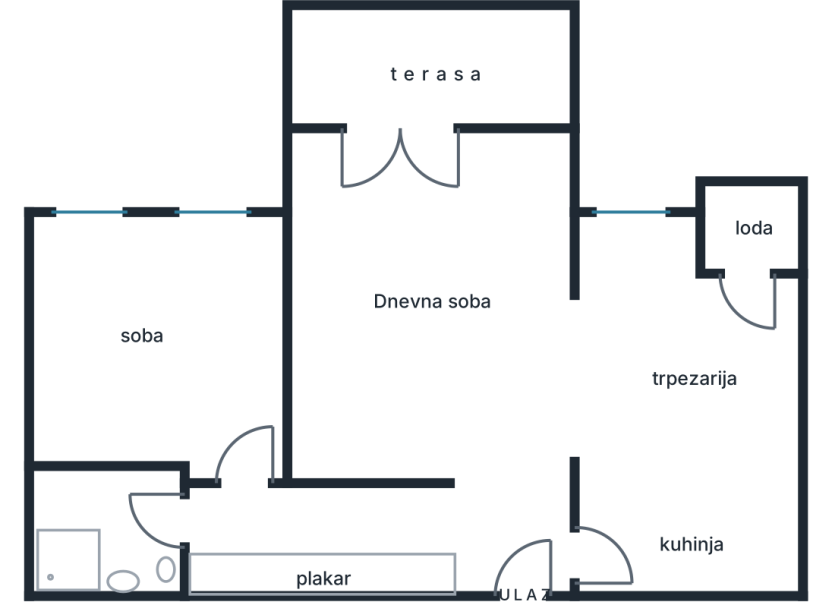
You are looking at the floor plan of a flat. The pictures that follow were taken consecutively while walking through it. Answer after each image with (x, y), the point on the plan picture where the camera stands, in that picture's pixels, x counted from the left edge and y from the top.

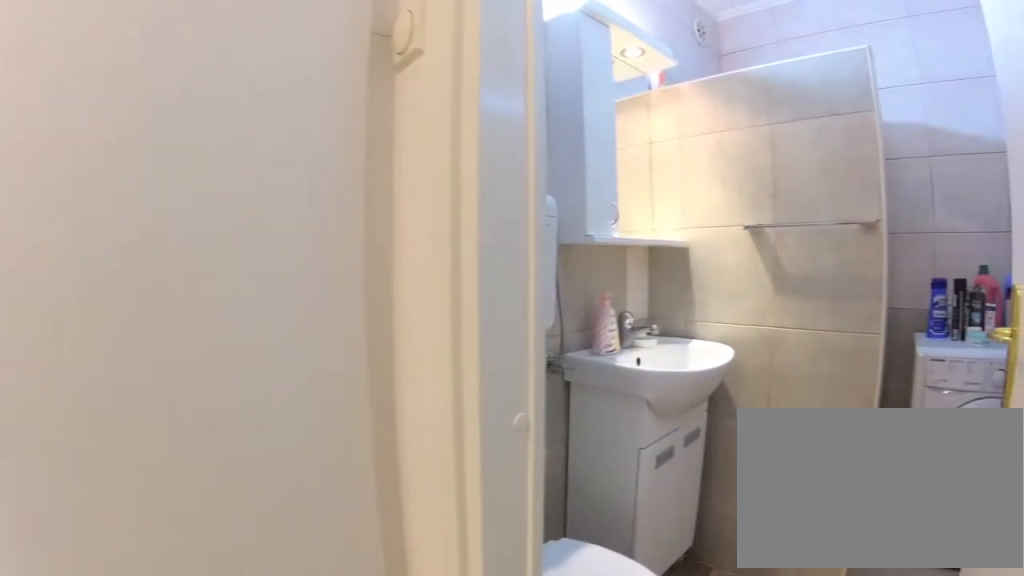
(230, 493)
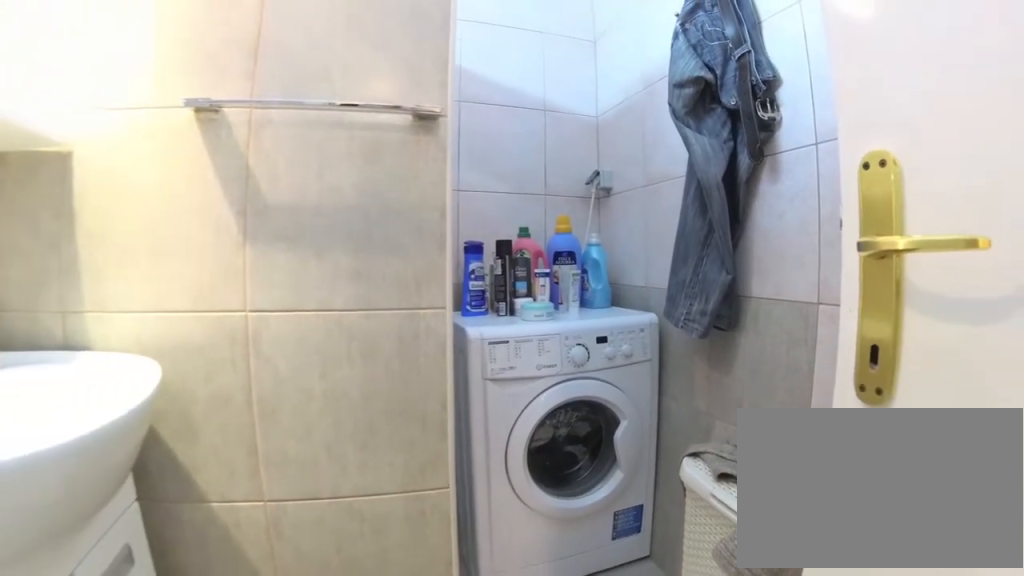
(170, 518)
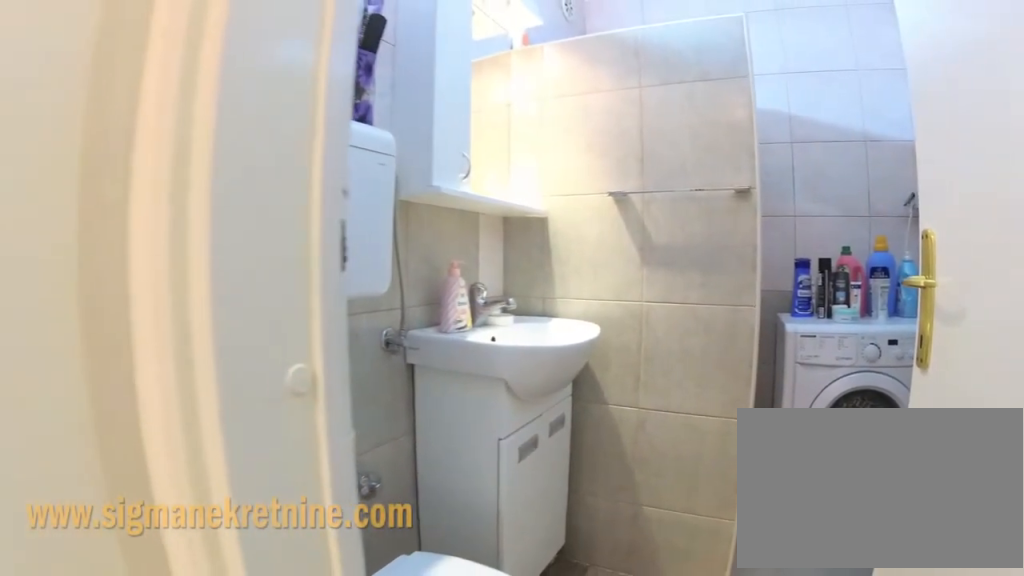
(223, 506)
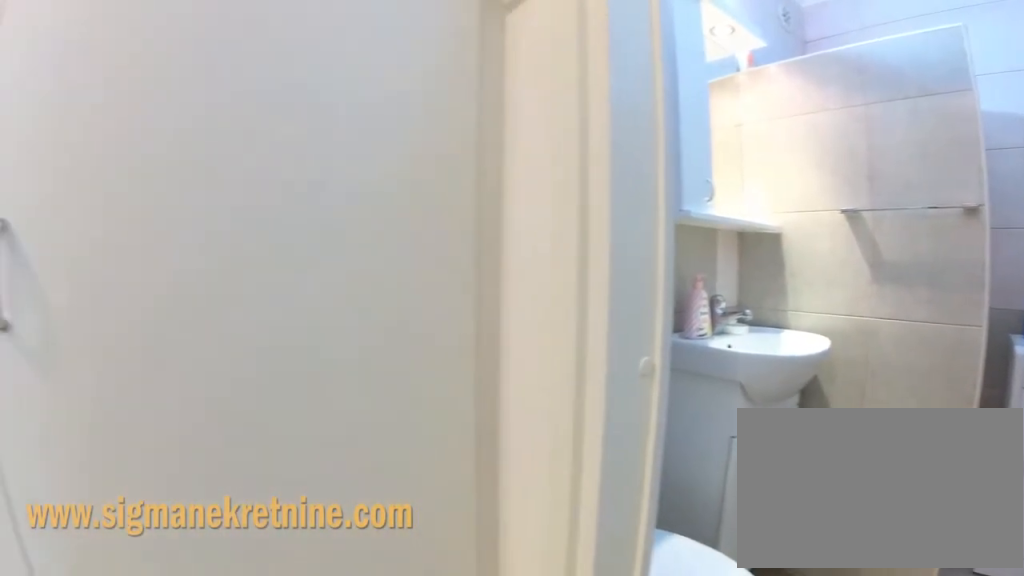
(218, 494)
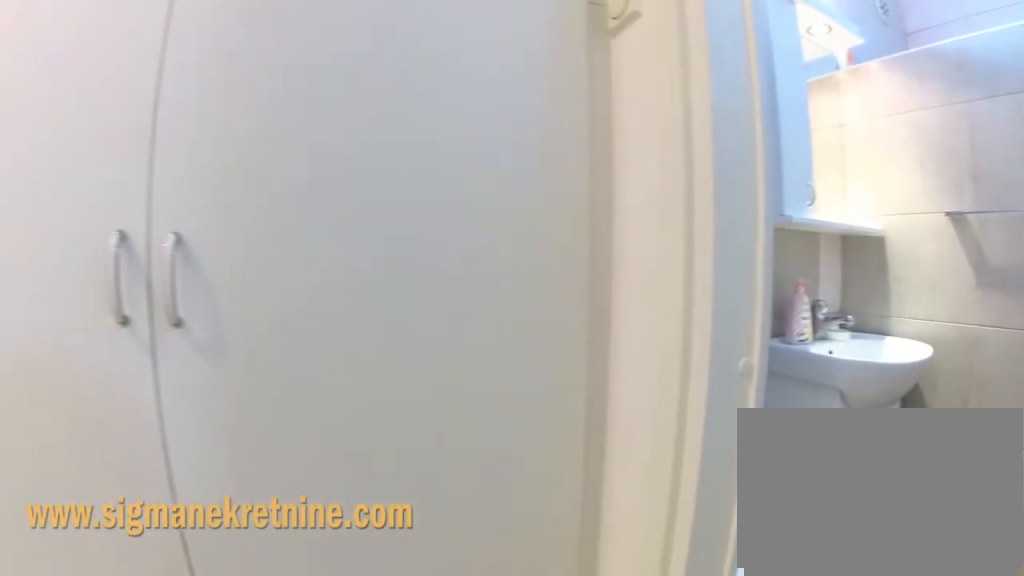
(216, 492)
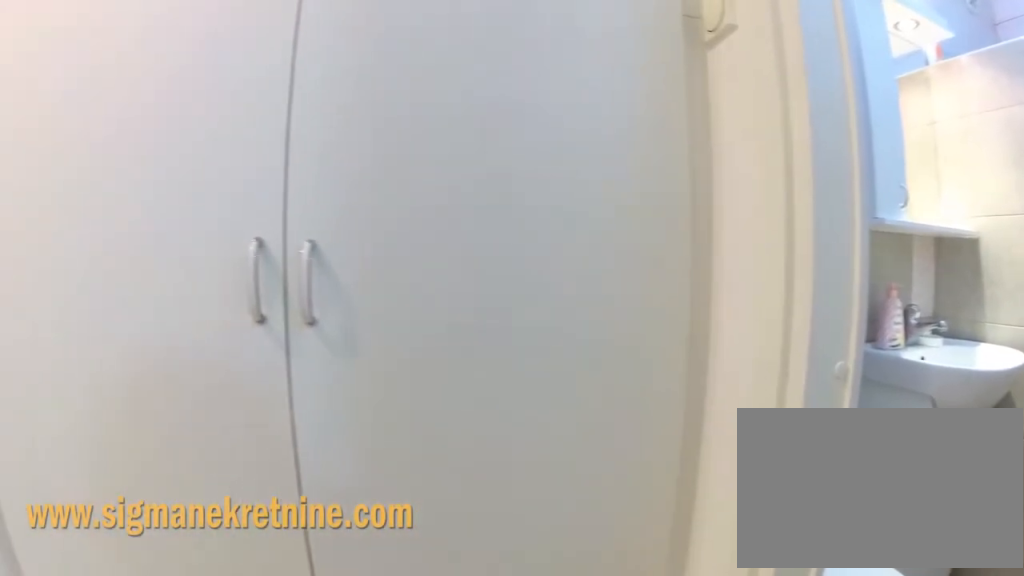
(212, 492)
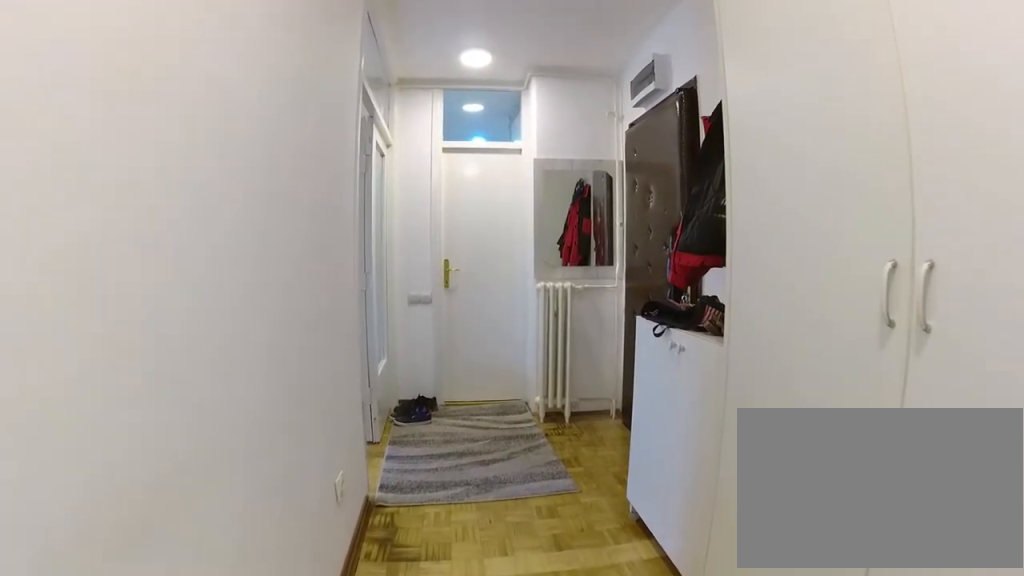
(239, 514)
